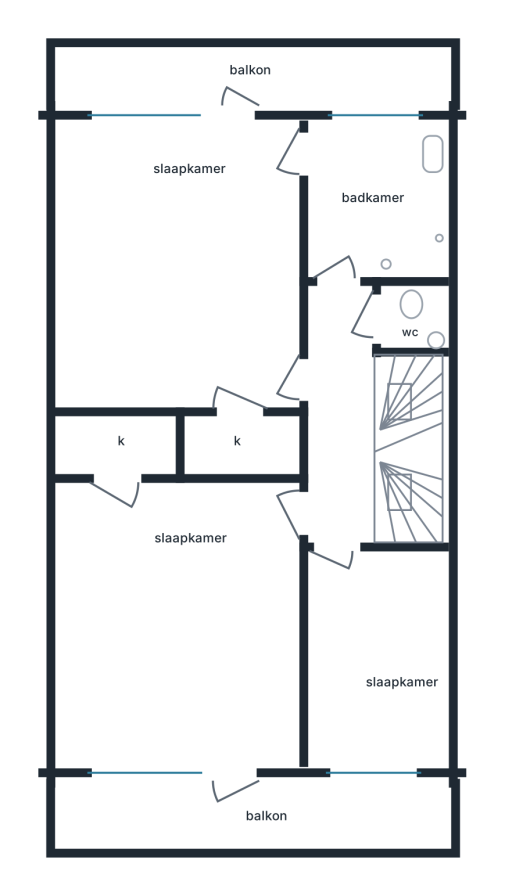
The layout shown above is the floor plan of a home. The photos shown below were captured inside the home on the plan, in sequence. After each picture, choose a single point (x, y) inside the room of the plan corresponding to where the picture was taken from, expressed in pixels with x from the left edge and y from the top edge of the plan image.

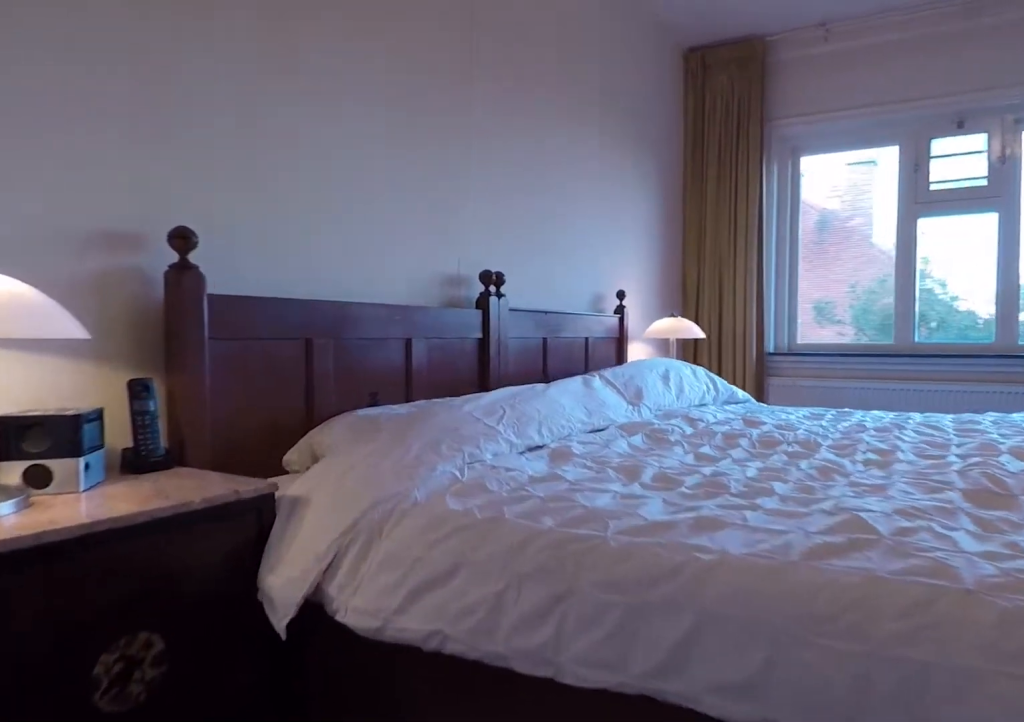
(176, 263)
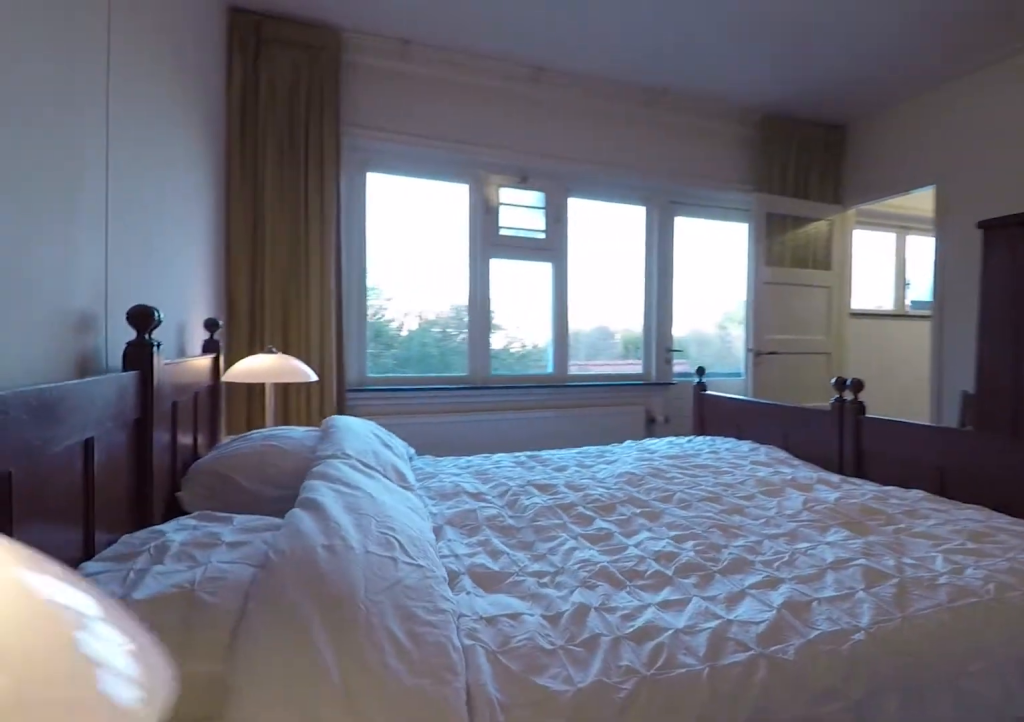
(176, 263)
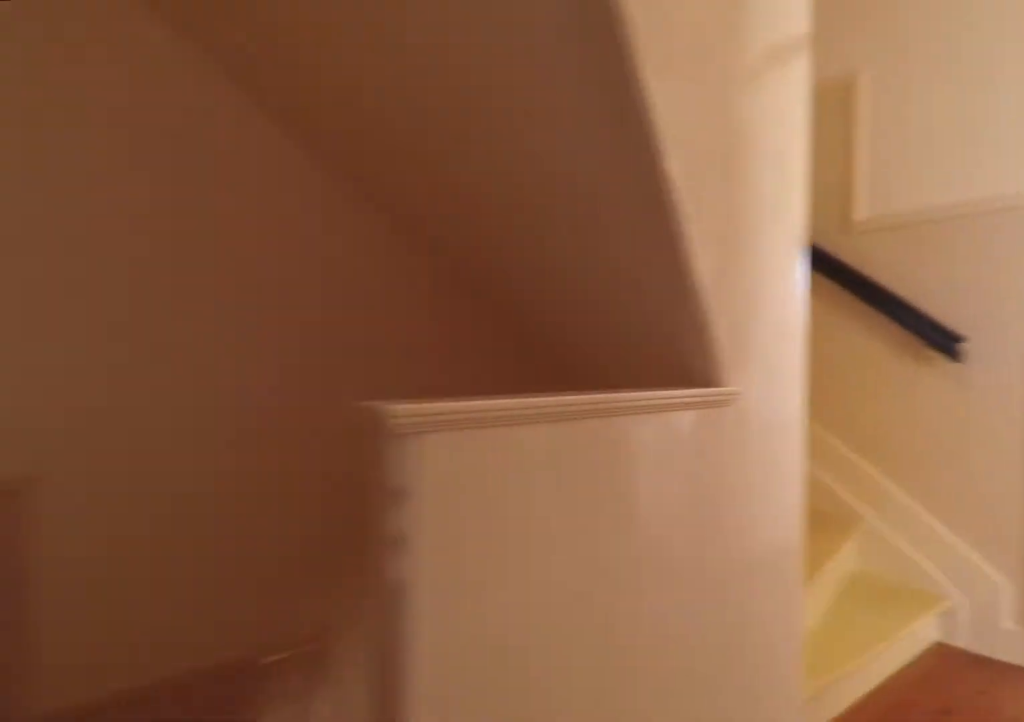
(341, 414)
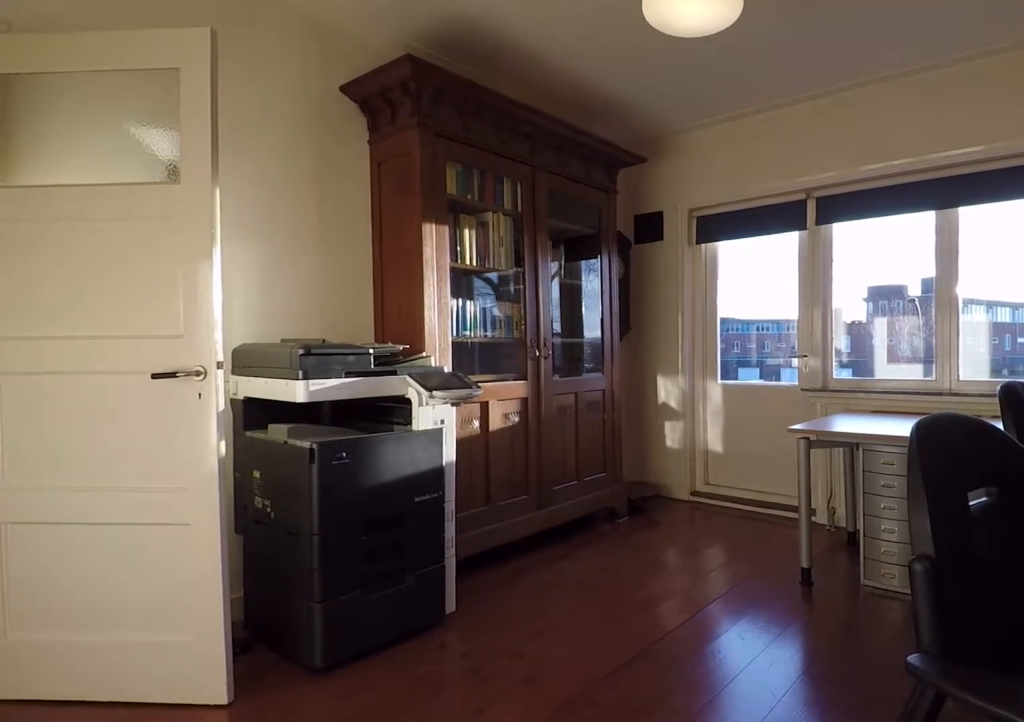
(177, 619)
